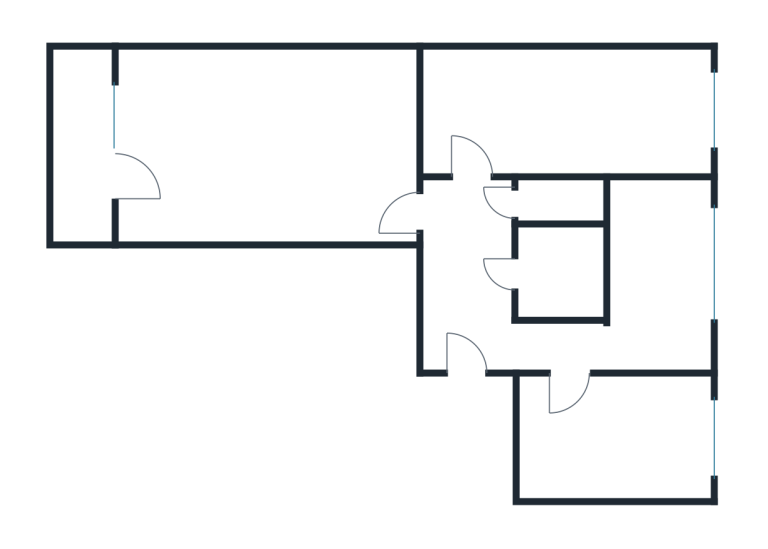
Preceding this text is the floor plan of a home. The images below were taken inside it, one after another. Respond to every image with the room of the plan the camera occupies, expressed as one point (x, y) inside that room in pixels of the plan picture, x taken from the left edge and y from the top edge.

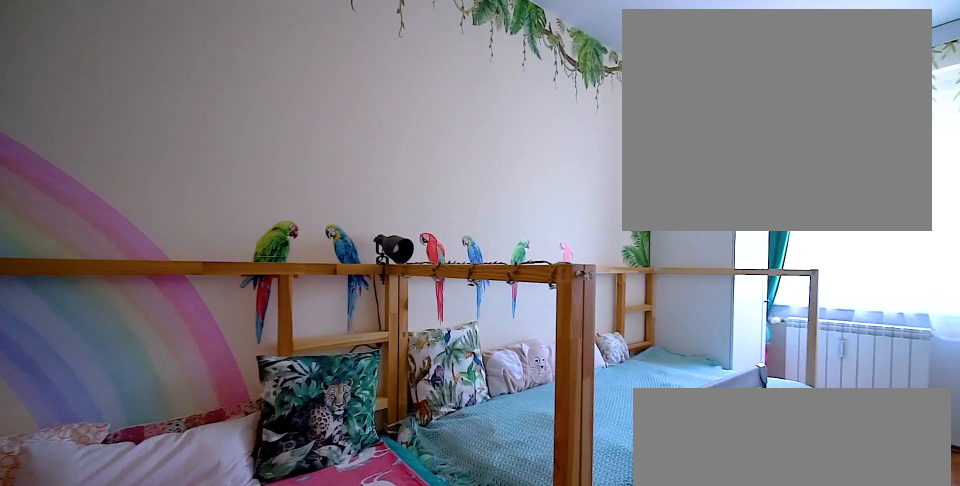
(585, 113)
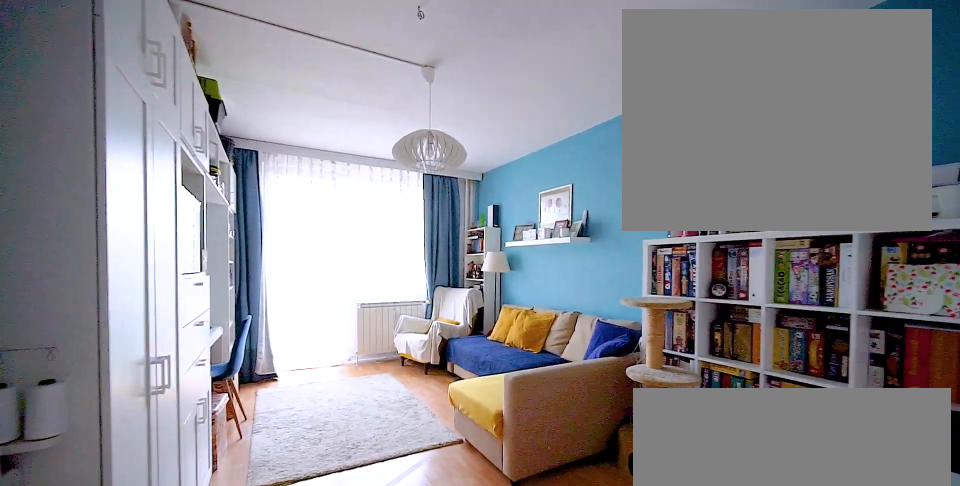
(273, 147)
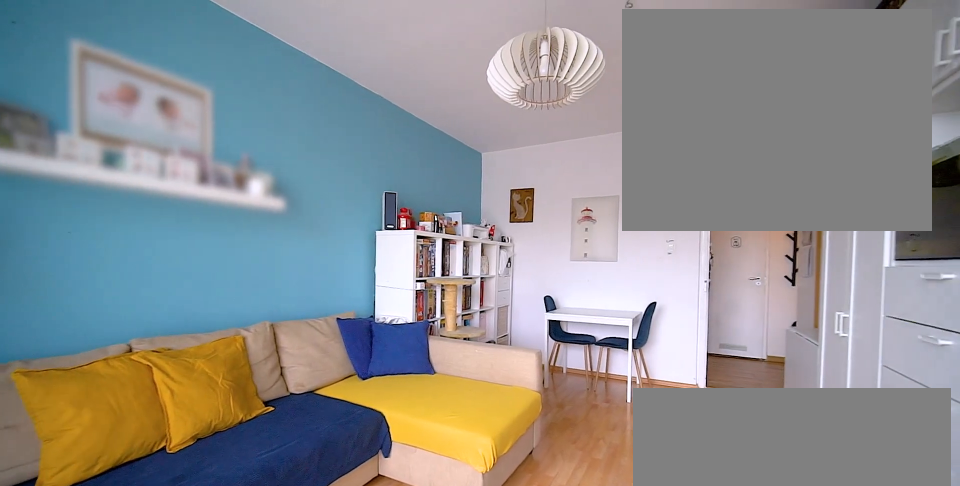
(274, 147)
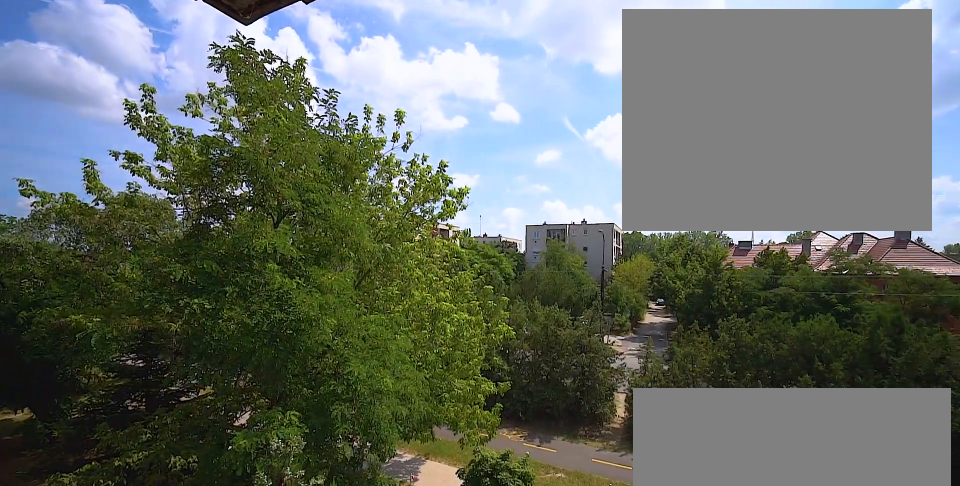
(84, 146)
